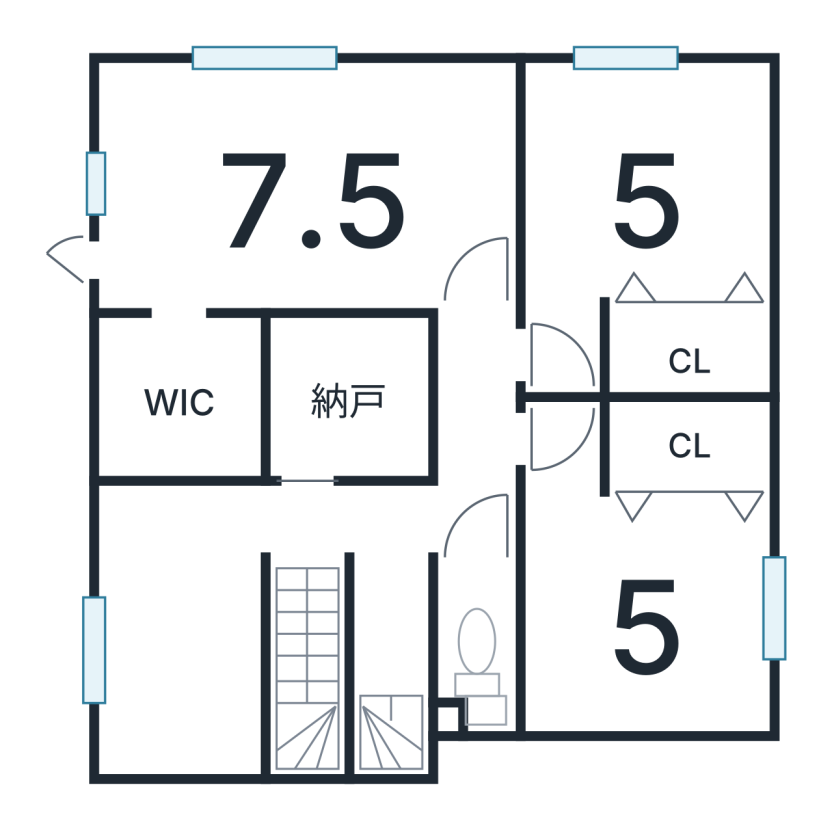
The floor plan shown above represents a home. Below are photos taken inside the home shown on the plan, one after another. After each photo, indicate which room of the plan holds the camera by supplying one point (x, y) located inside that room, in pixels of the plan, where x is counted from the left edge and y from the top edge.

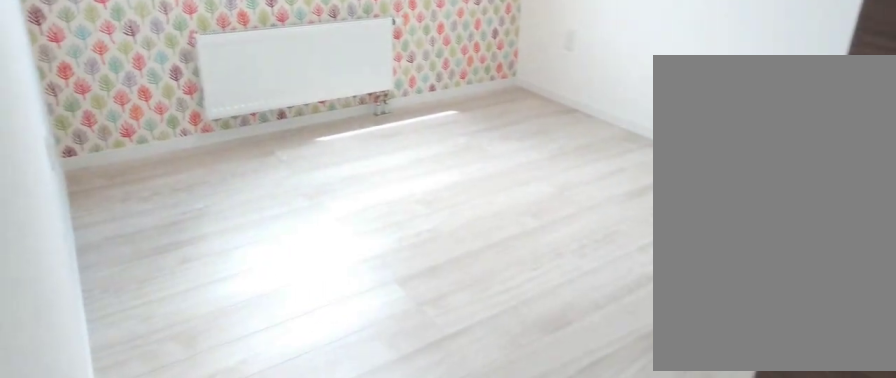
(638, 206)
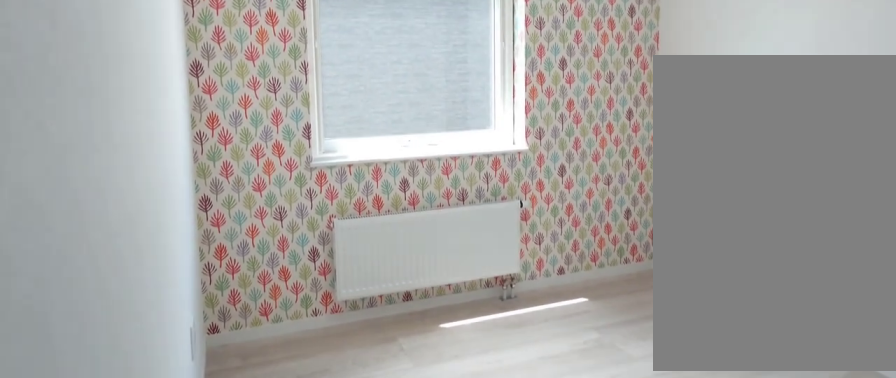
(638, 206)
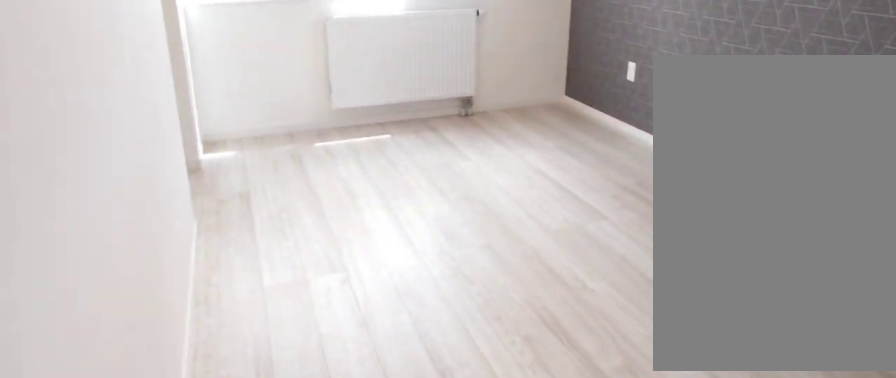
(297, 196)
